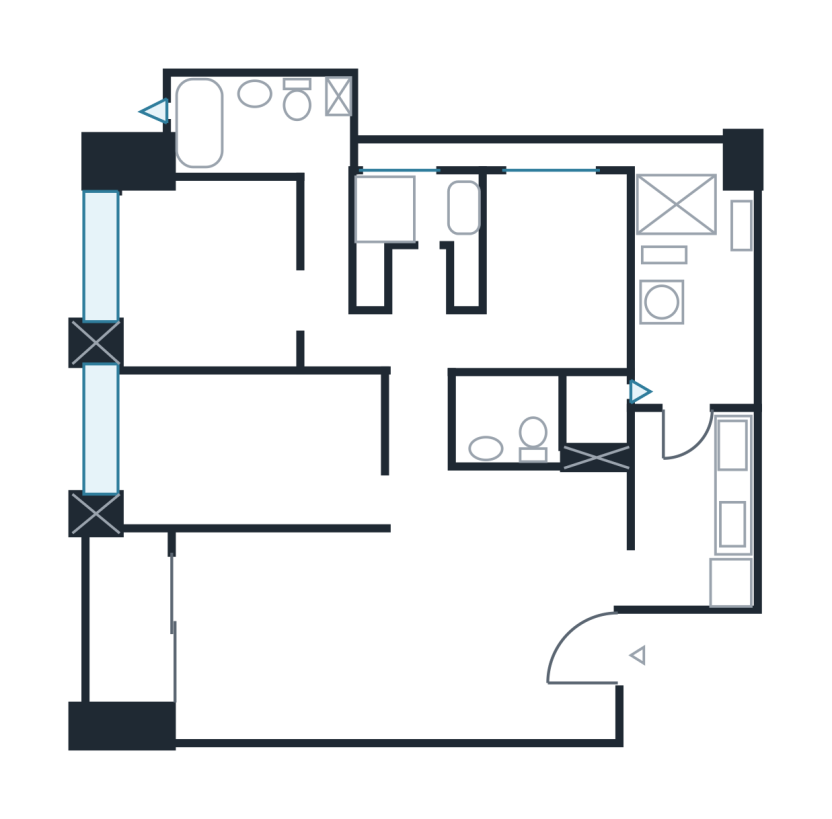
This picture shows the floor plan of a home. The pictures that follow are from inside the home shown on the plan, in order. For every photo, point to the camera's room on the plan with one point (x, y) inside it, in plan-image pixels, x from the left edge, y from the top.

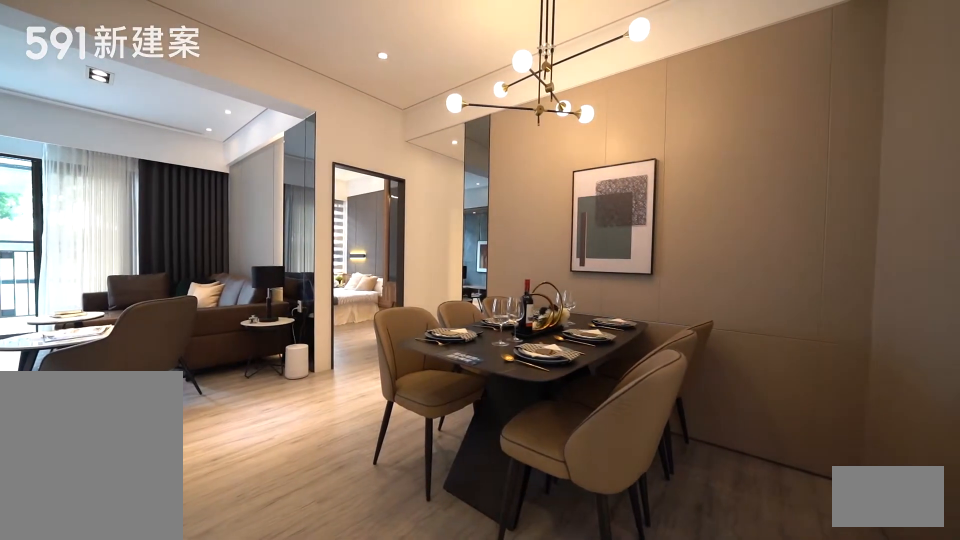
(524, 603)
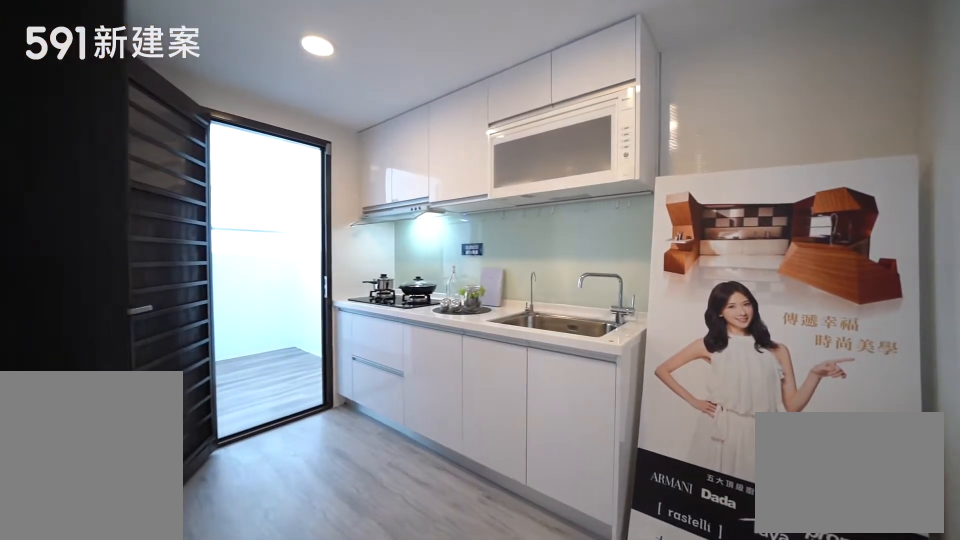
(696, 507)
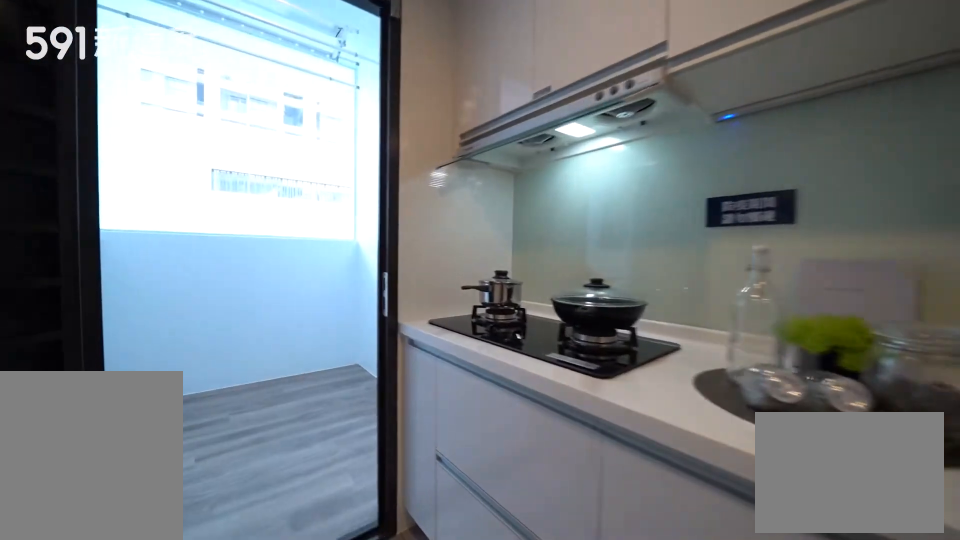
(696, 507)
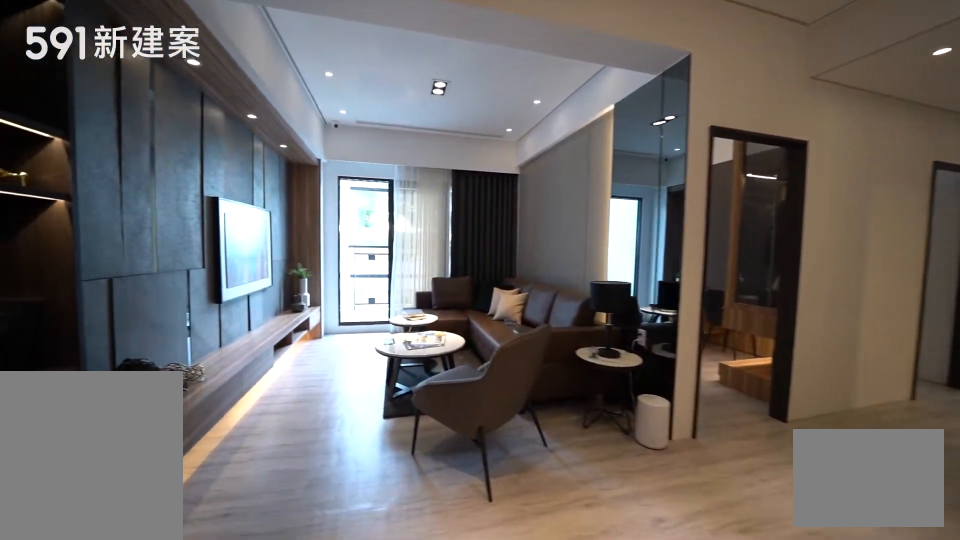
(322, 630)
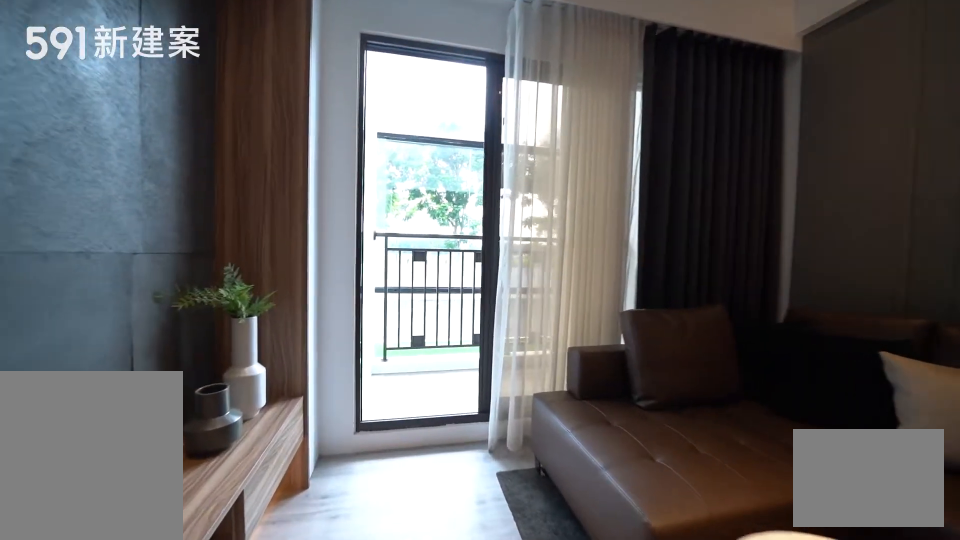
(322, 630)
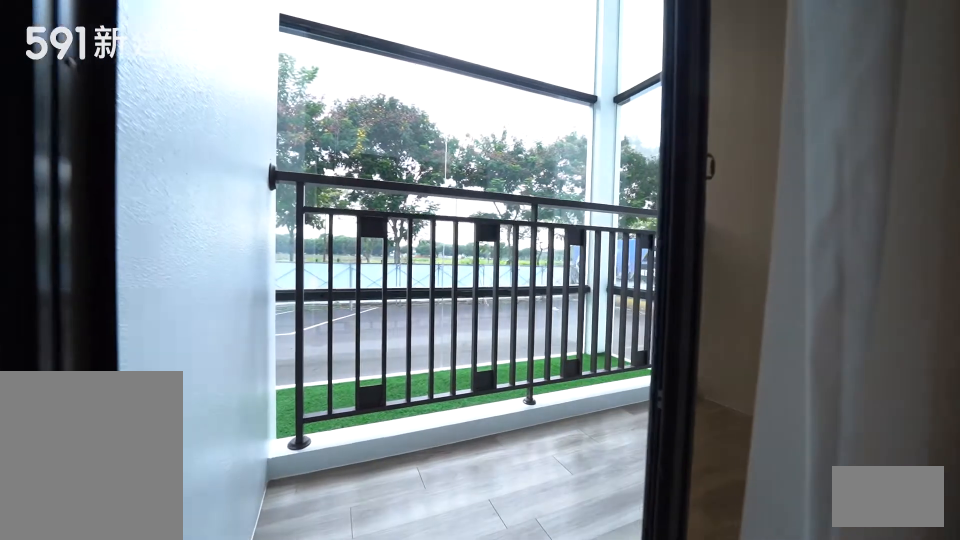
(122, 618)
